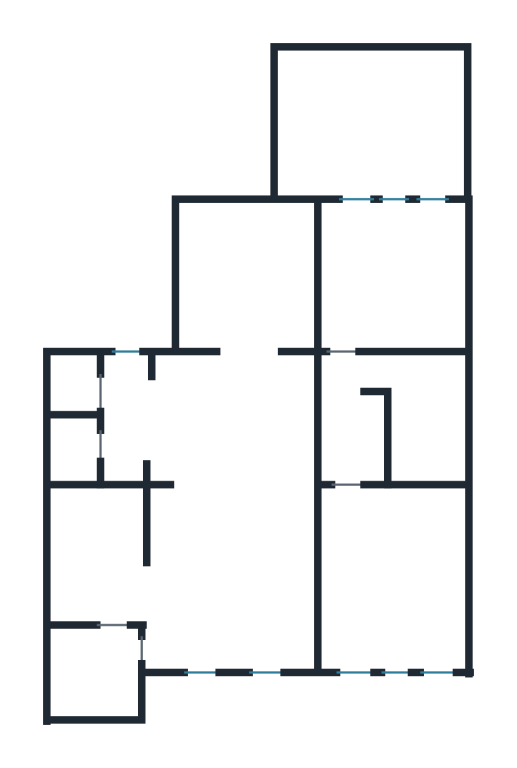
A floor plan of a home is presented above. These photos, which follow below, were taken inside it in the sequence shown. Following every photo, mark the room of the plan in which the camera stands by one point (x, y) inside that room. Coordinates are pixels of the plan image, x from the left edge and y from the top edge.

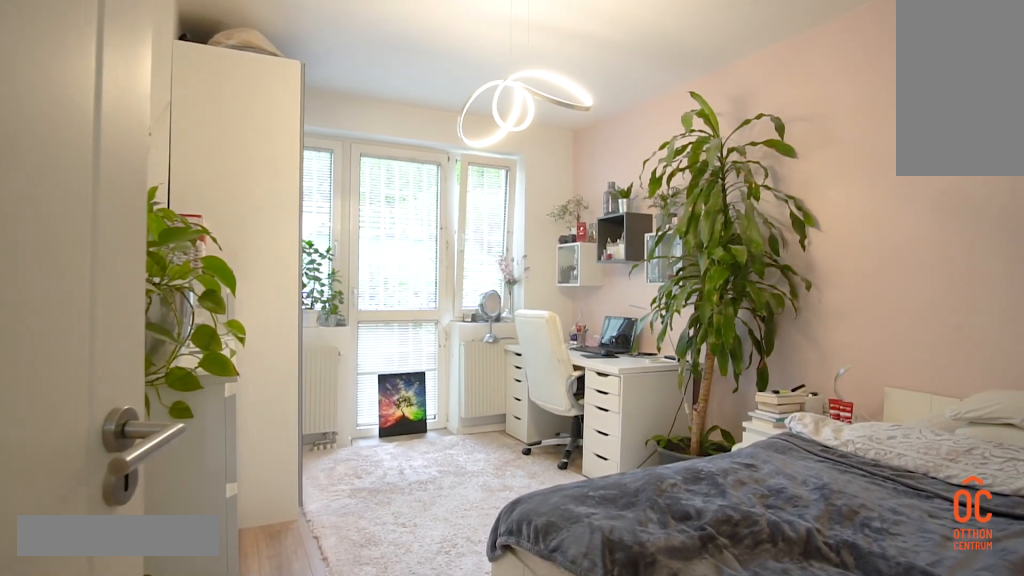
(406, 274)
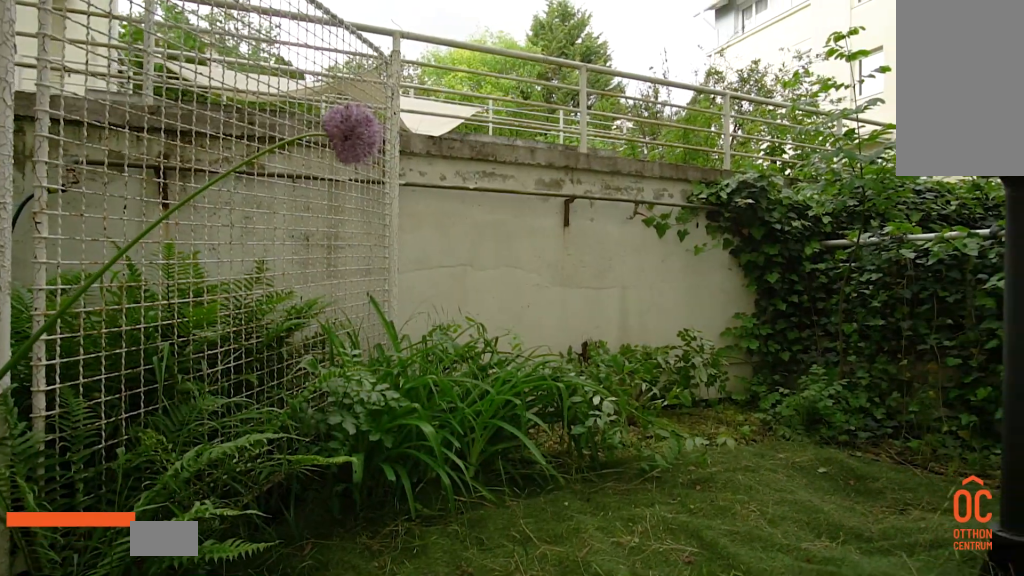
(379, 118)
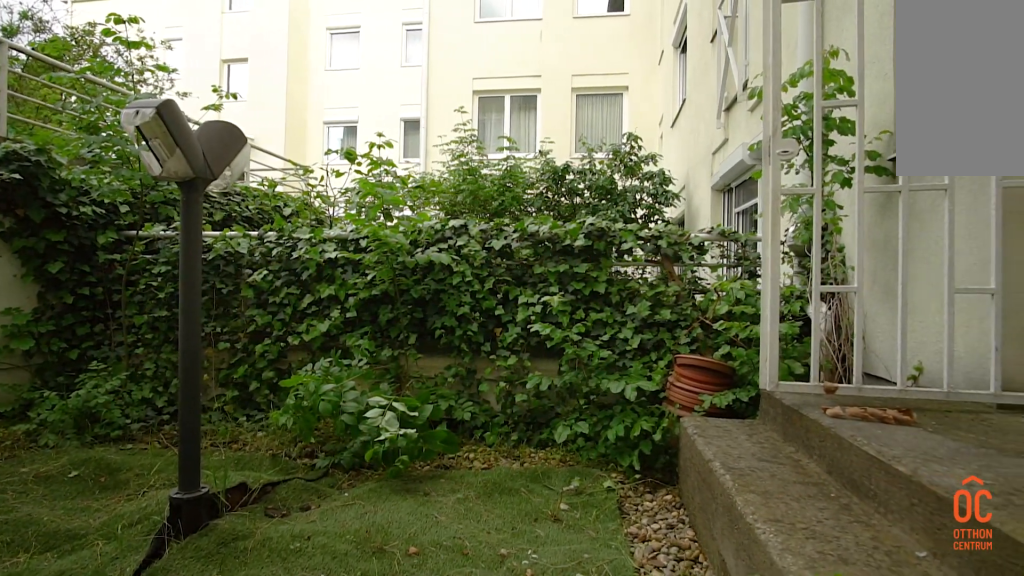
(377, 118)
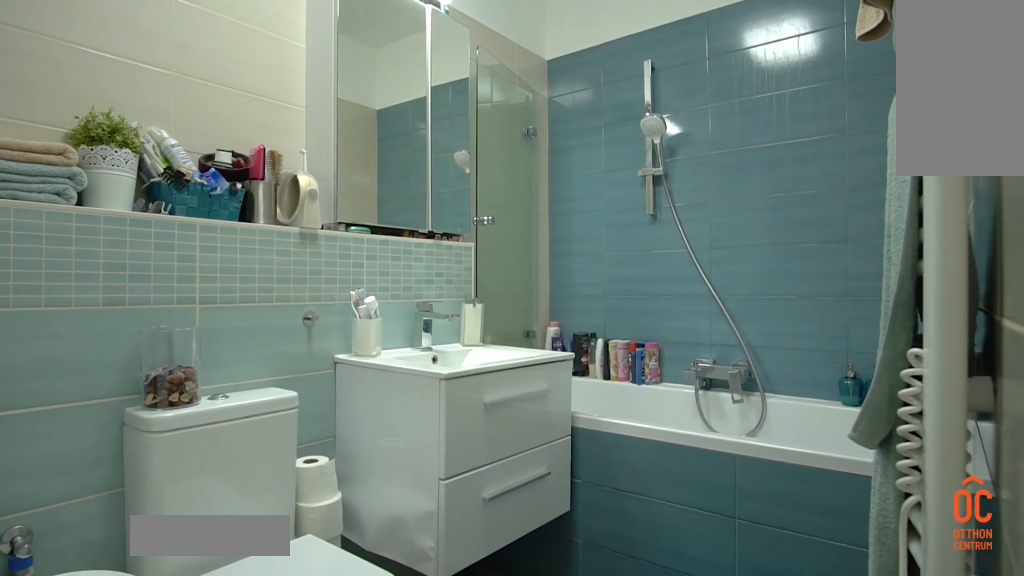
(434, 416)
